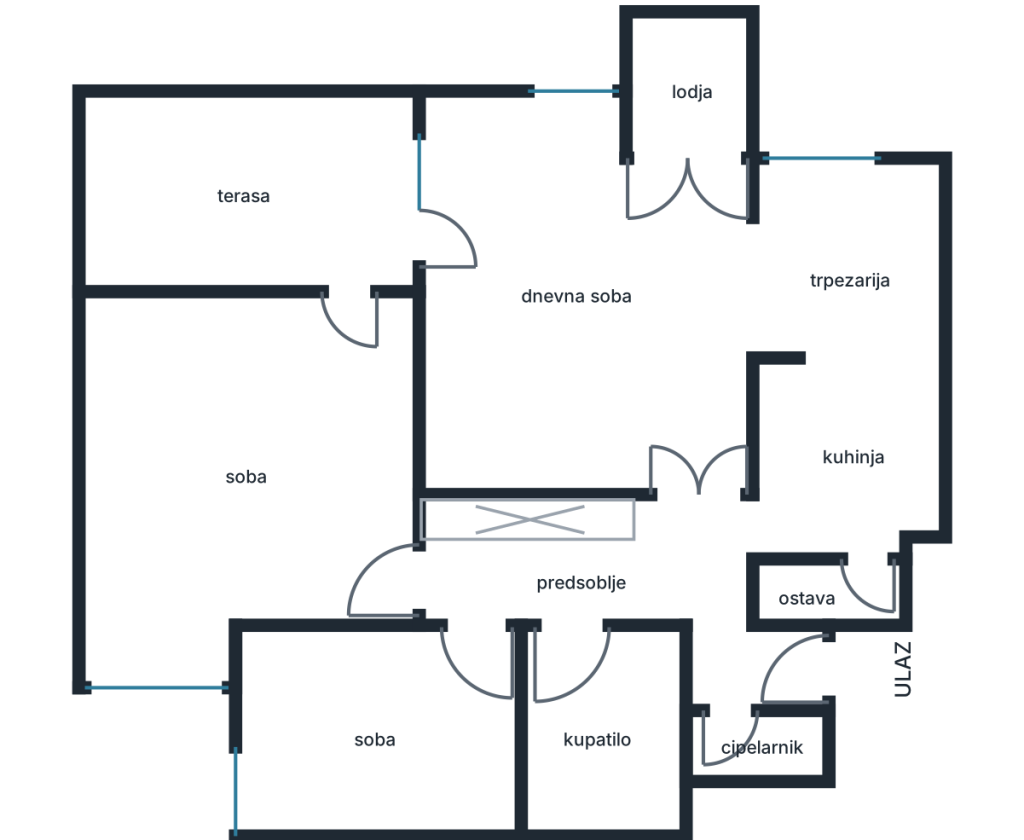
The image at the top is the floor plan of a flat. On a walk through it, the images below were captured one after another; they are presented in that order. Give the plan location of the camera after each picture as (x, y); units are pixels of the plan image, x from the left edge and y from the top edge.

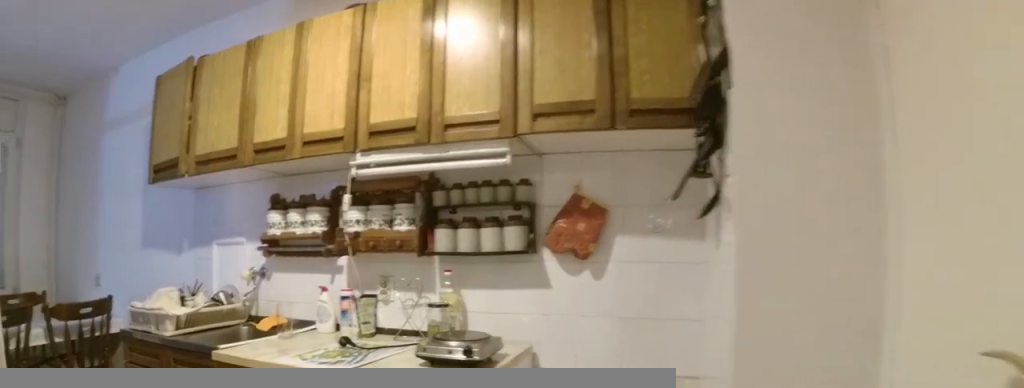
(741, 550)
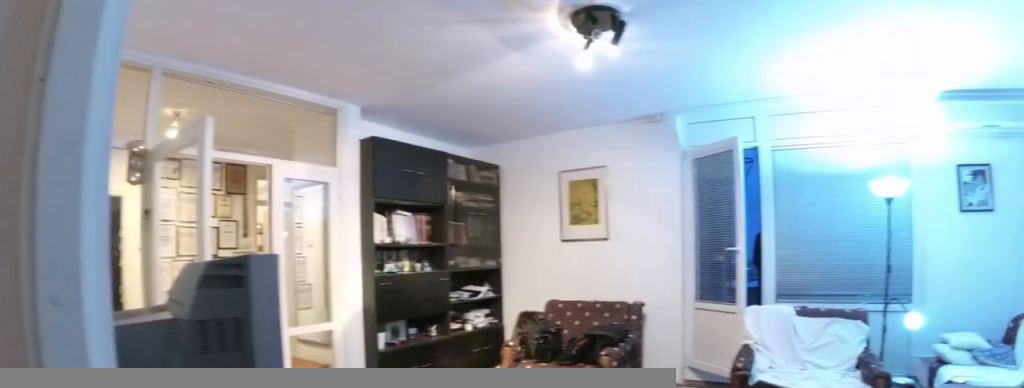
(817, 250)
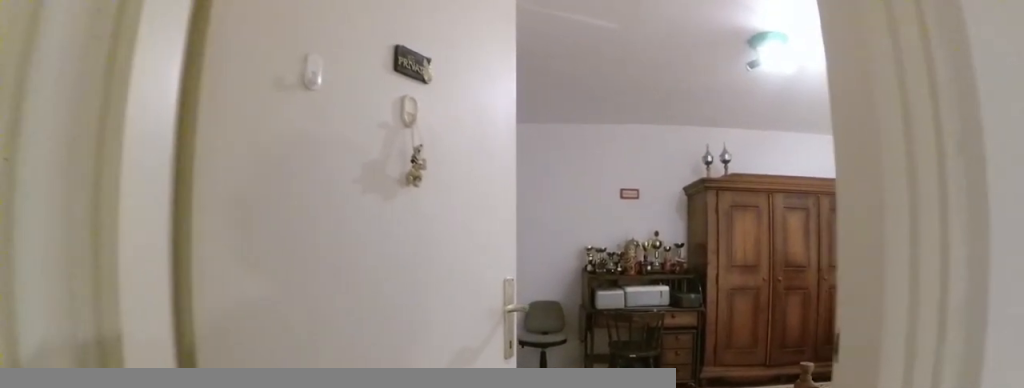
(488, 575)
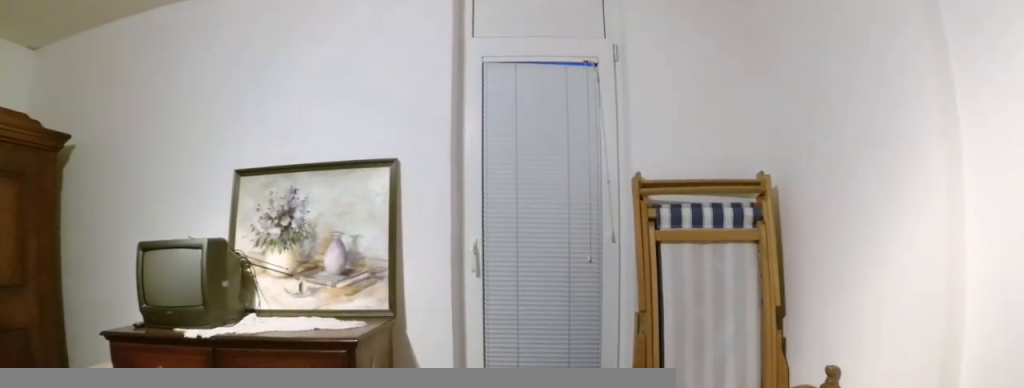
(372, 456)
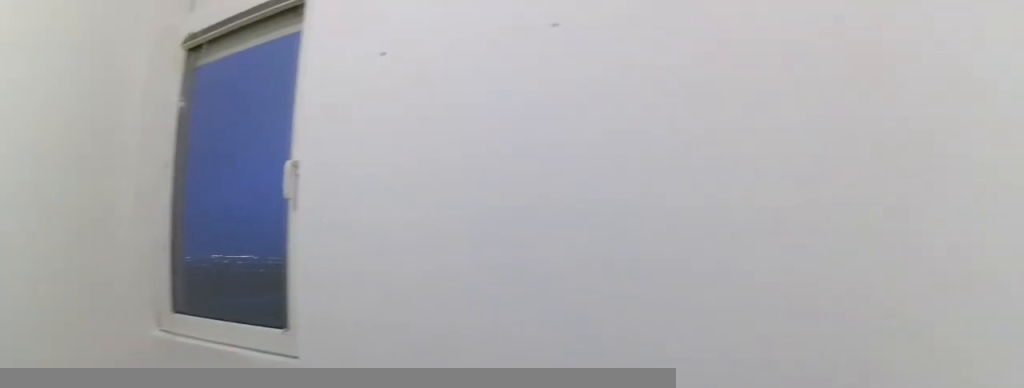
(390, 674)
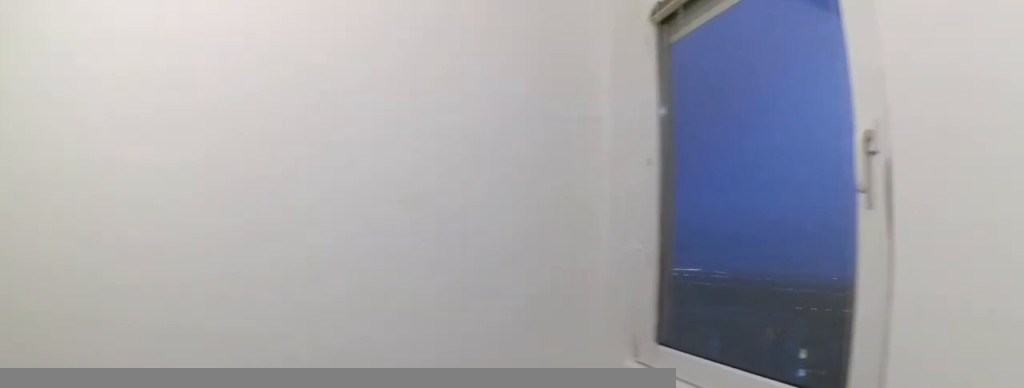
(311, 673)
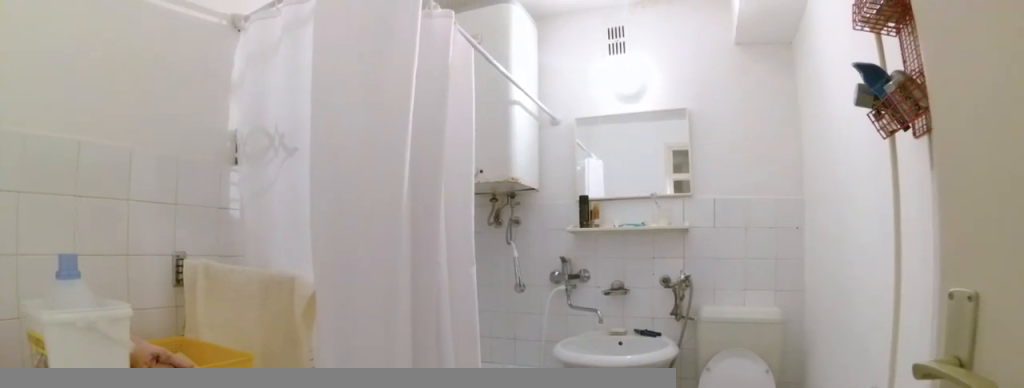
(549, 595)
